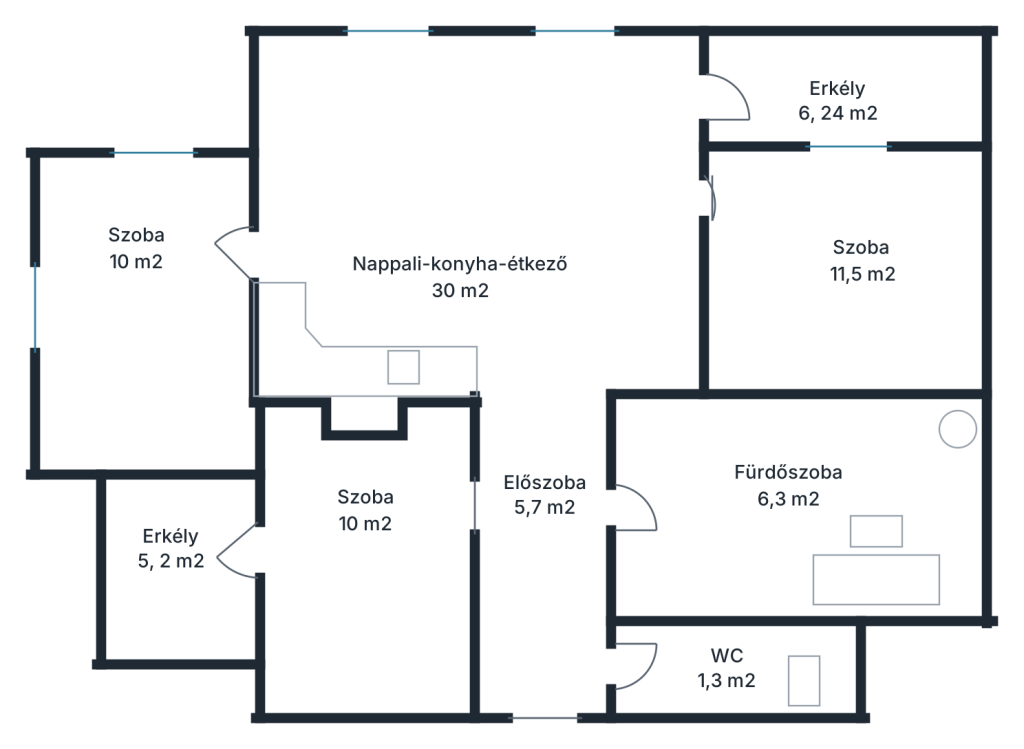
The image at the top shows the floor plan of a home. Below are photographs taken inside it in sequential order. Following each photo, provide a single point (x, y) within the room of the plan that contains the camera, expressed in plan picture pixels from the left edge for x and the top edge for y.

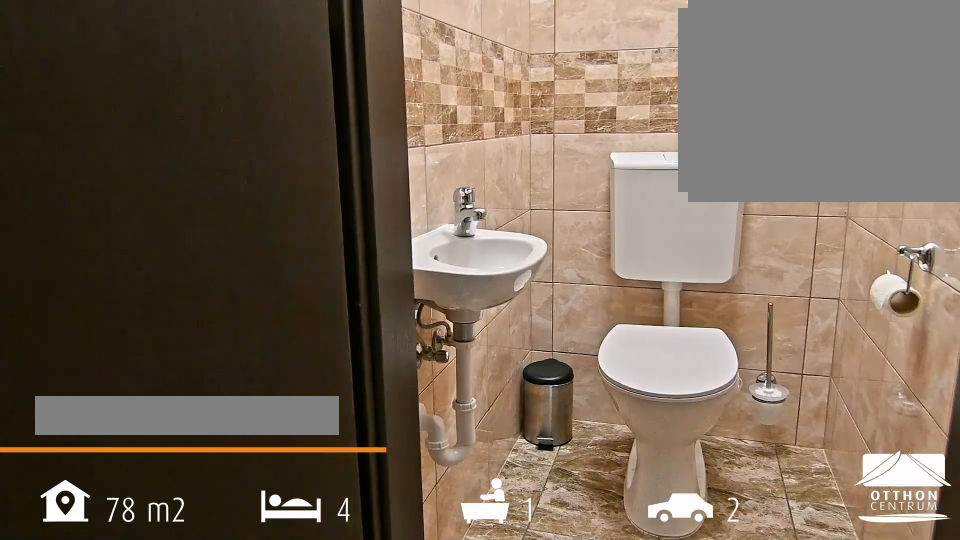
(724, 674)
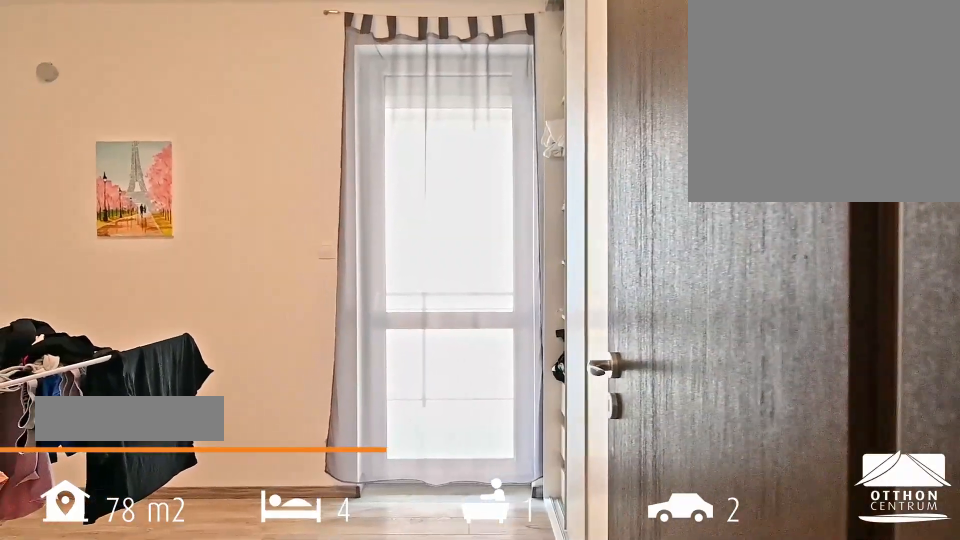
(378, 557)
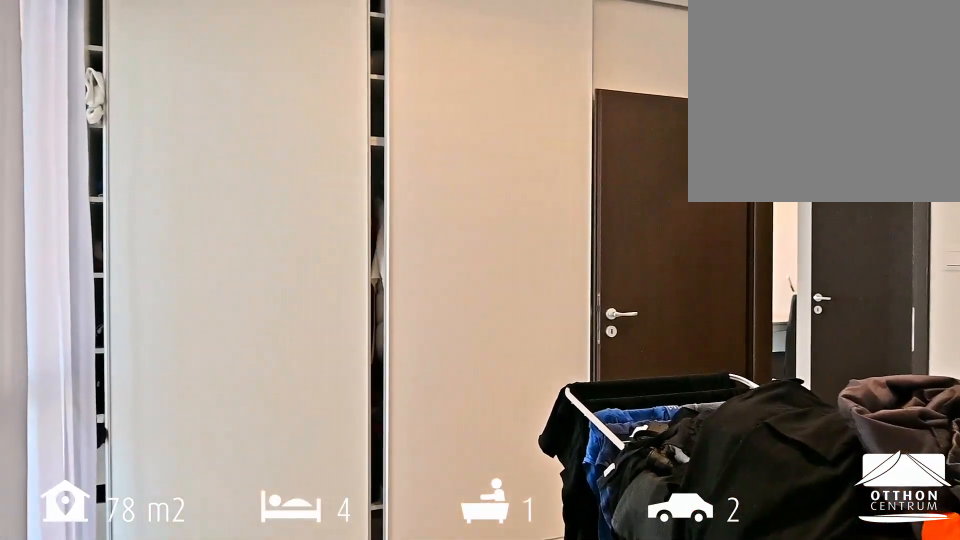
(378, 557)
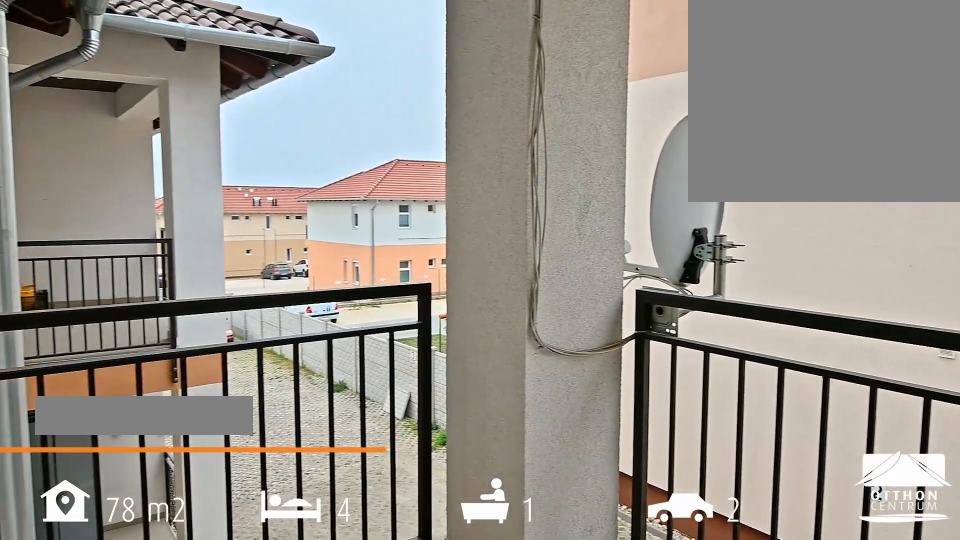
(176, 557)
